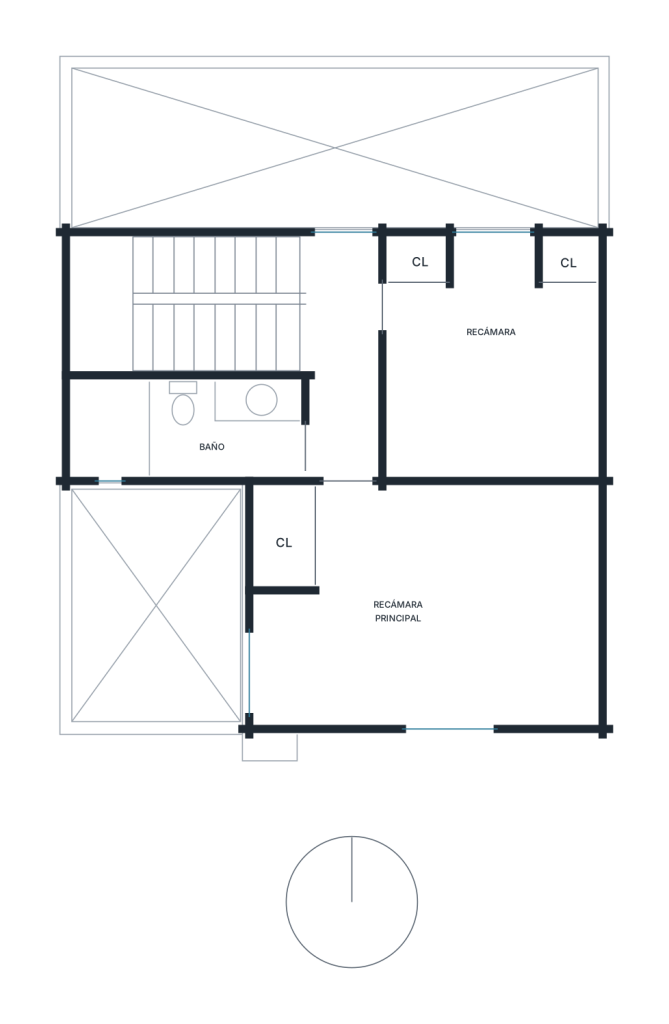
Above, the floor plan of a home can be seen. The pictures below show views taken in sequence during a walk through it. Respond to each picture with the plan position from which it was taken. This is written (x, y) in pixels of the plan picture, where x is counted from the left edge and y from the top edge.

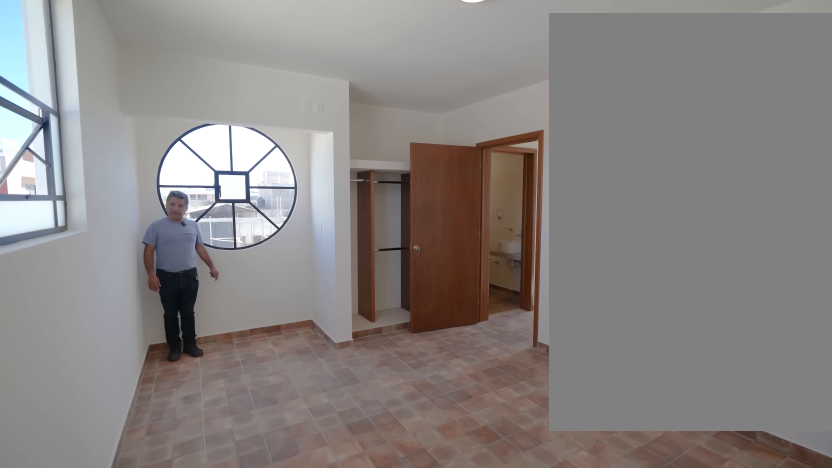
(476, 622)
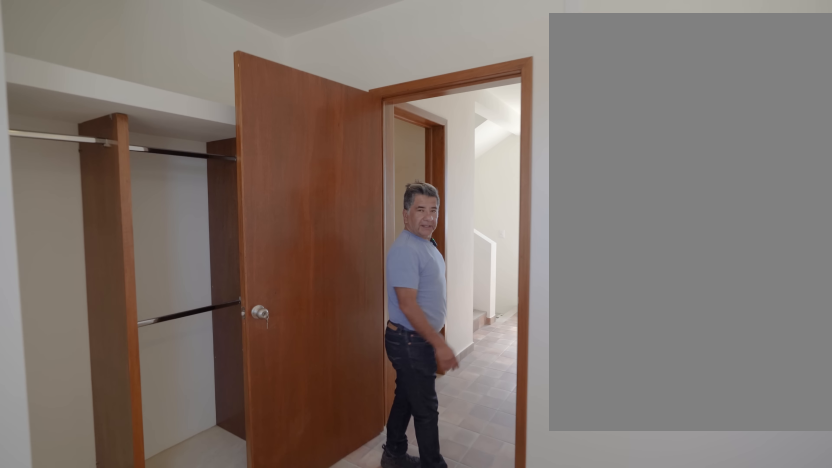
(470, 621)
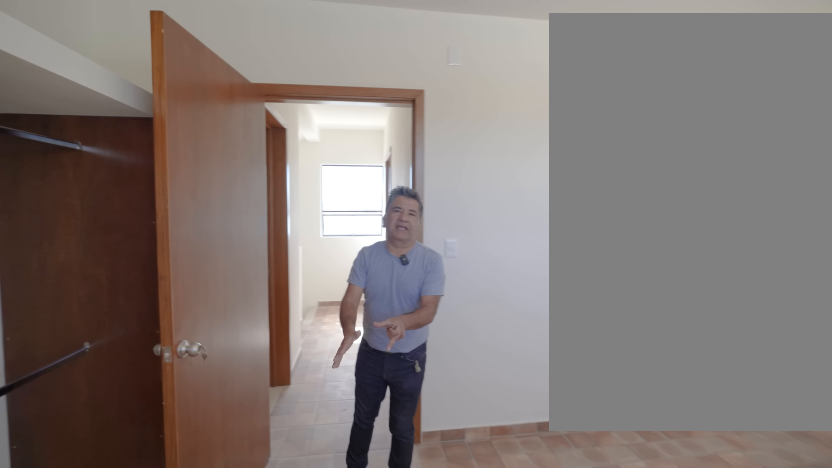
(397, 612)
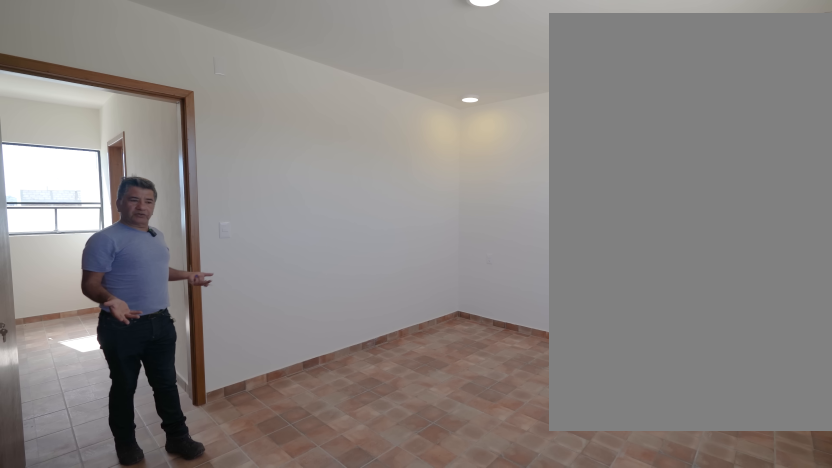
(350, 596)
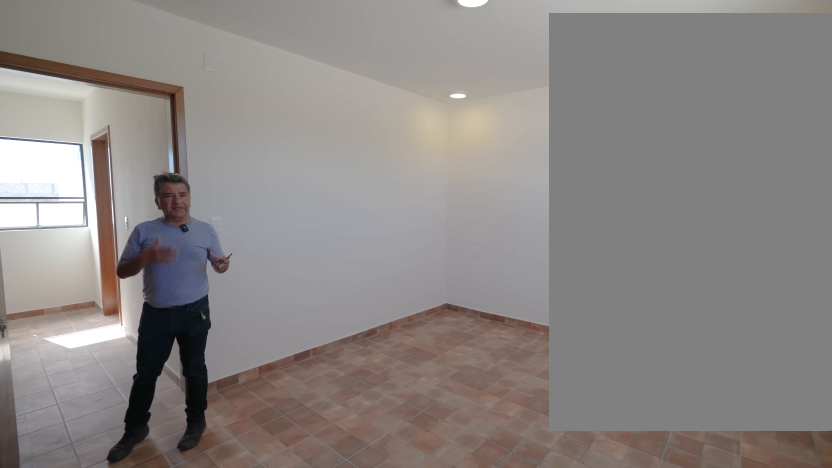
(350, 596)
